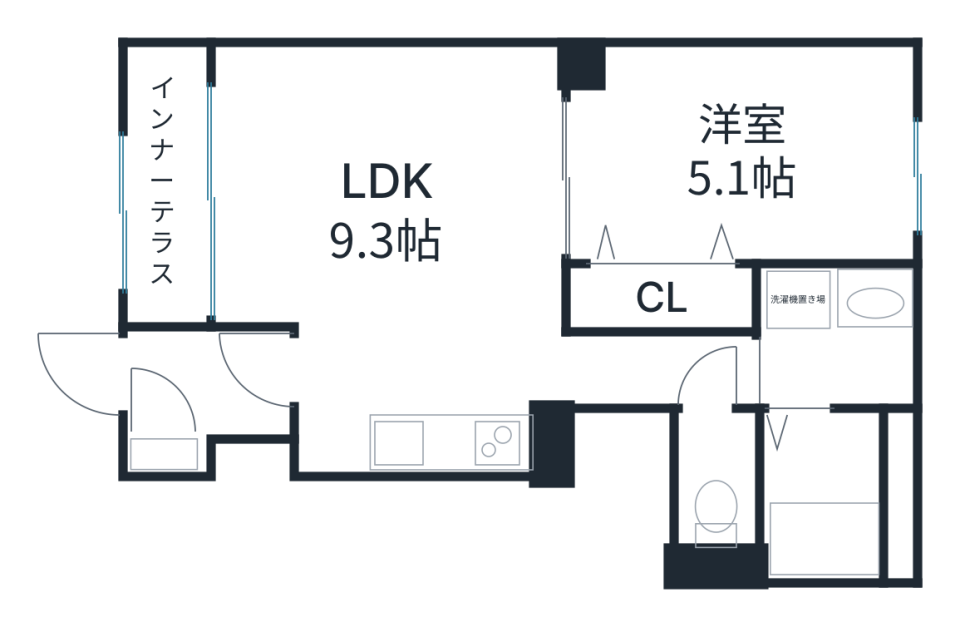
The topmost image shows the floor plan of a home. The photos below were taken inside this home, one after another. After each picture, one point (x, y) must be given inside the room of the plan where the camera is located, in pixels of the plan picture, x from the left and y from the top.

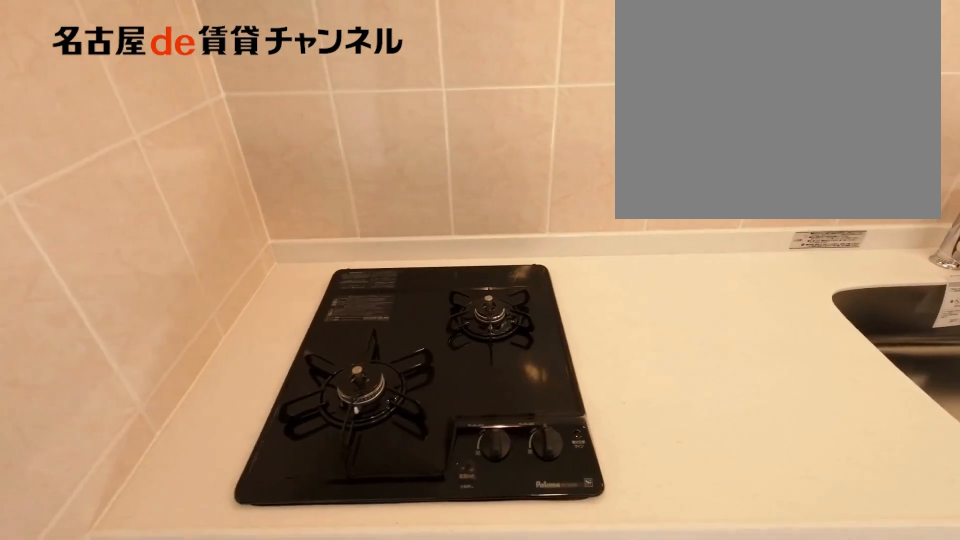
(465, 441)
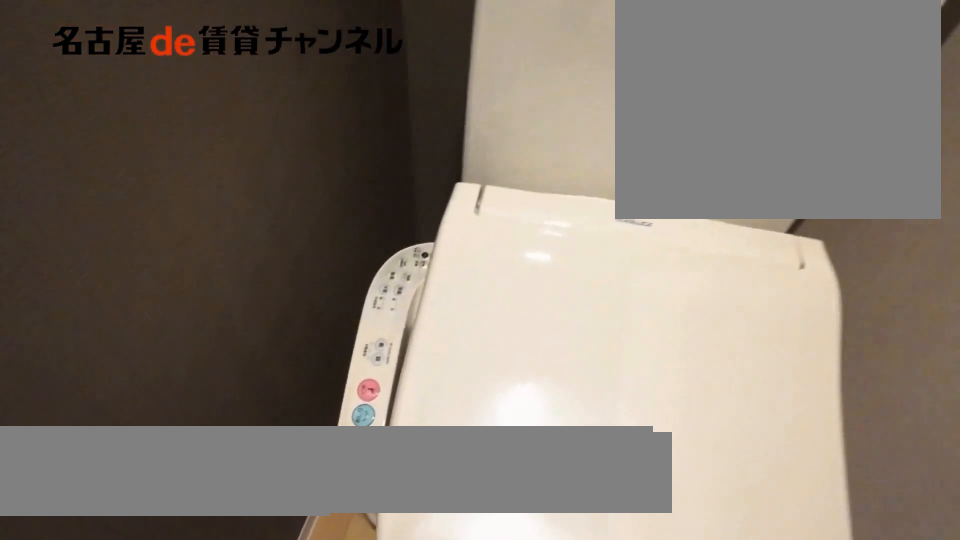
(714, 481)
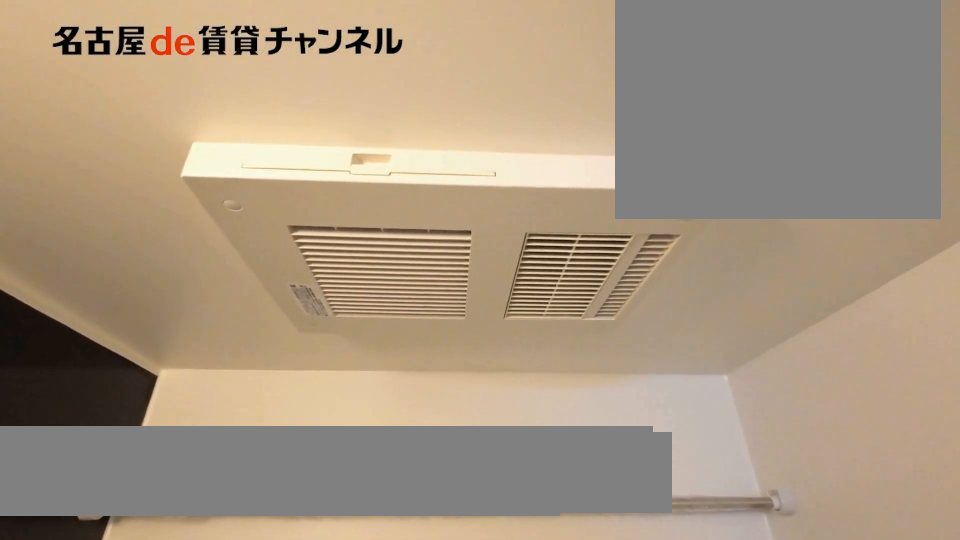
(834, 491)
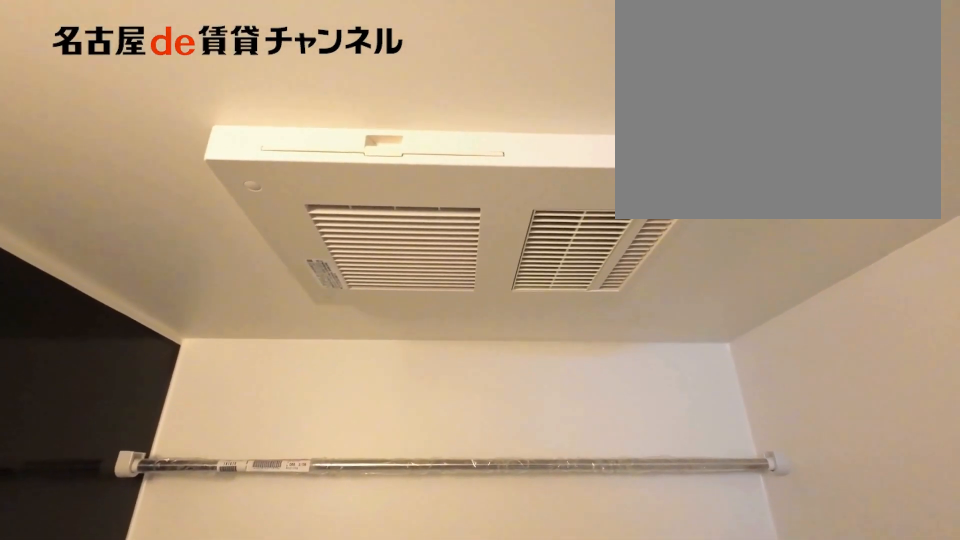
(834, 491)
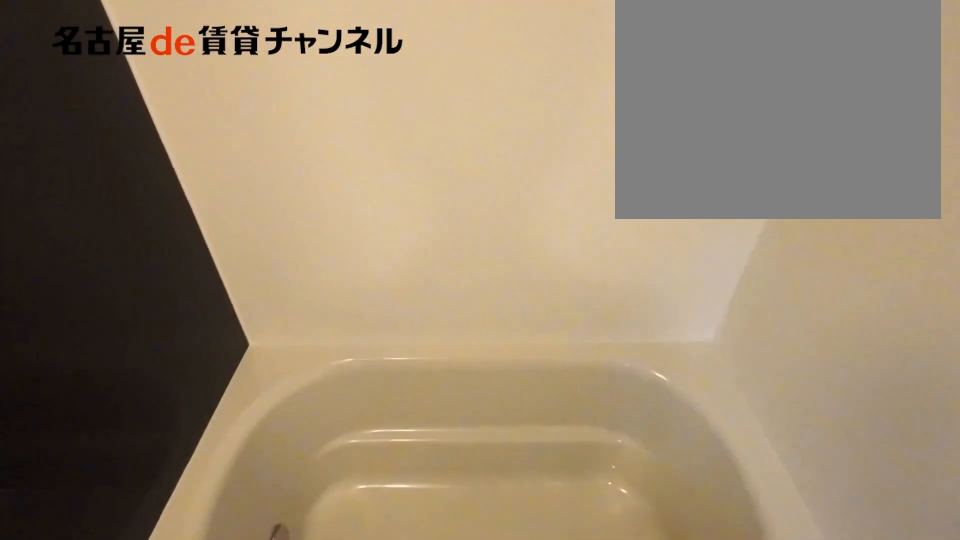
(834, 491)
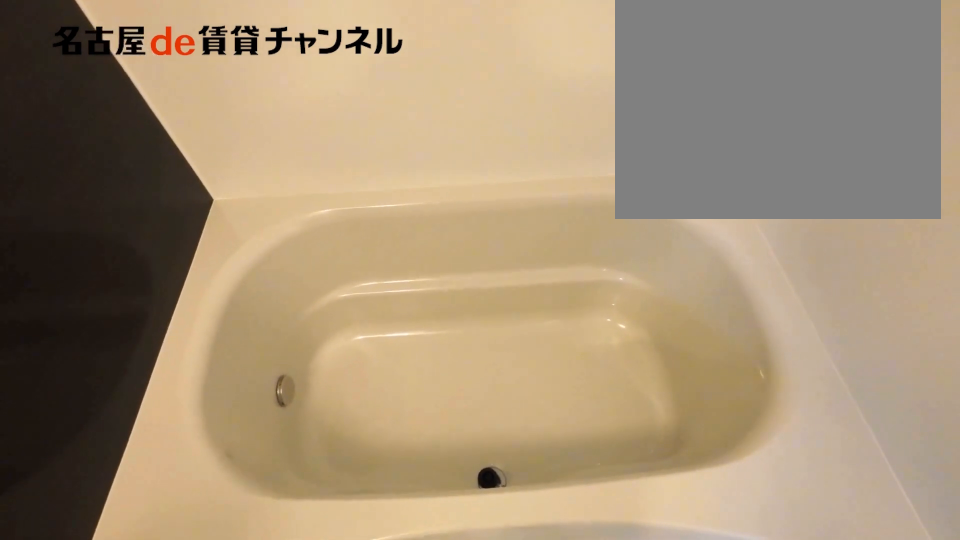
(834, 491)
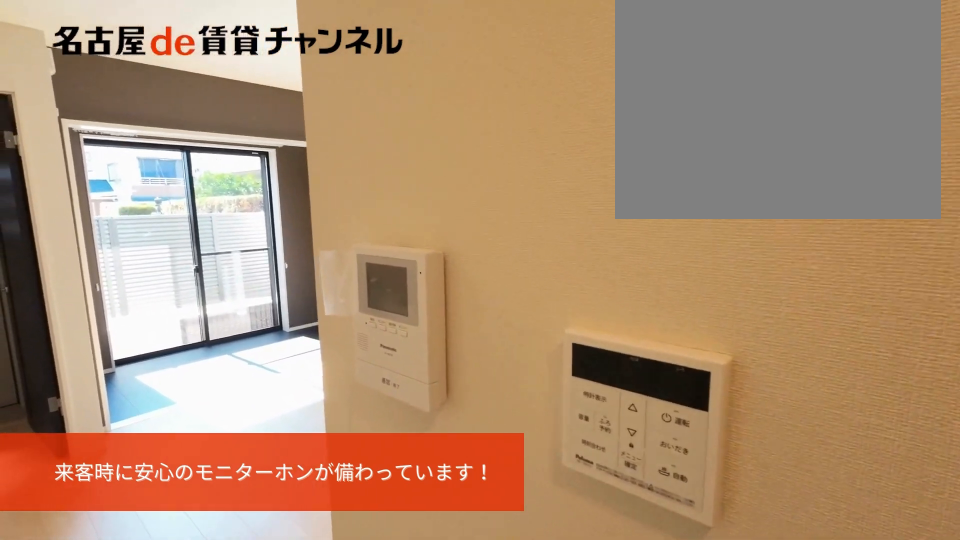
(399, 249)
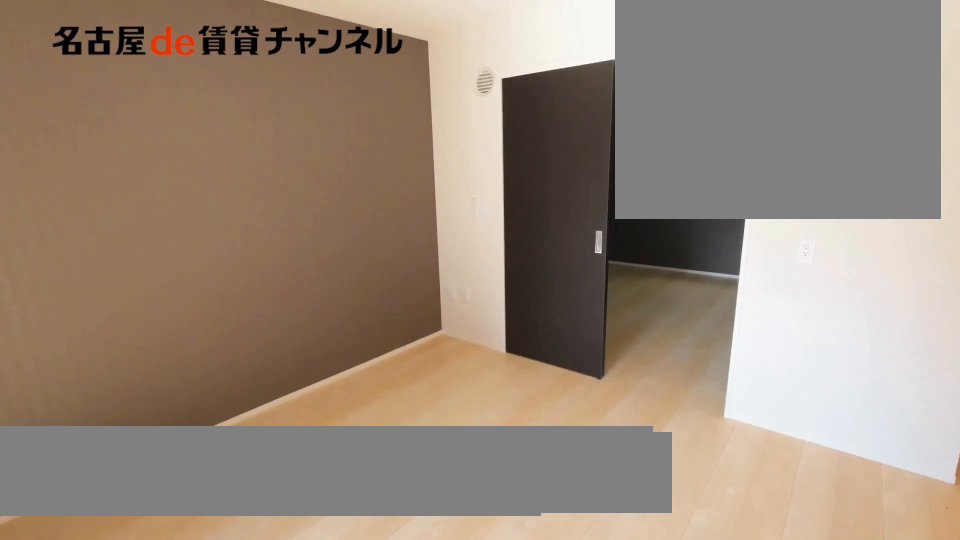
(399, 249)
